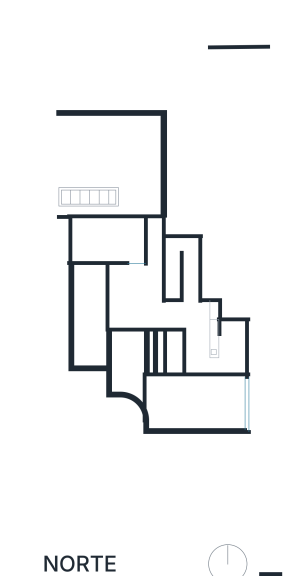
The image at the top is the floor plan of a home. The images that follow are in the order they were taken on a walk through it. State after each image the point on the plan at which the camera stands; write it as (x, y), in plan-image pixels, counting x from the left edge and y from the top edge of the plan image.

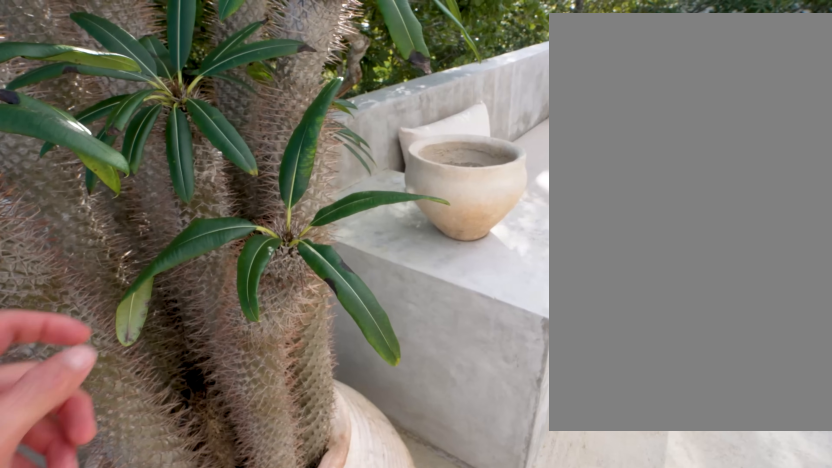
(188, 339)
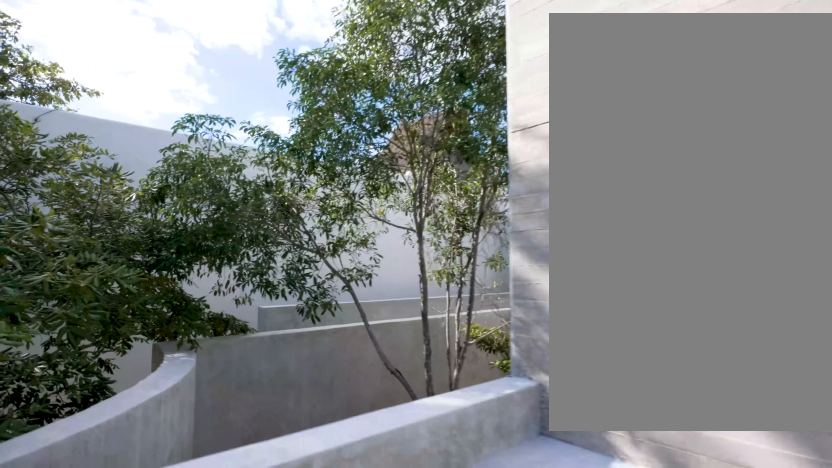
(167, 424)
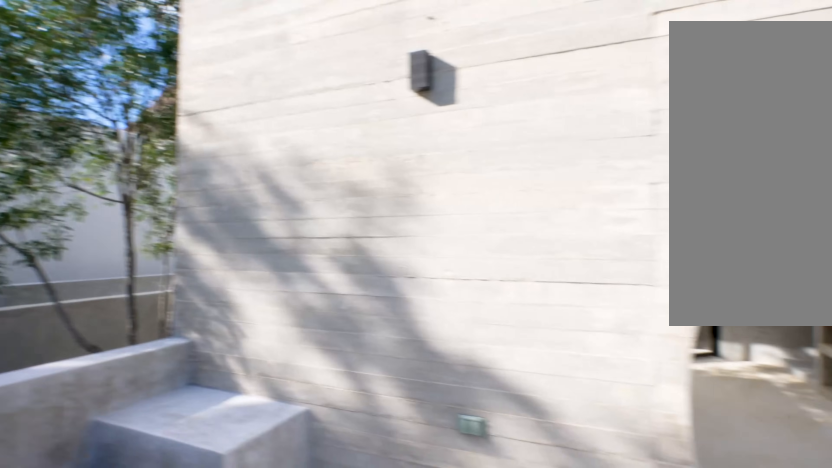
(166, 425)
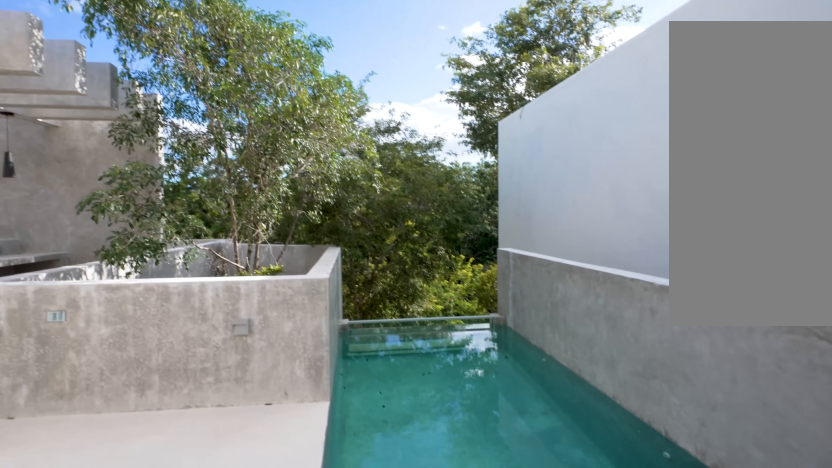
(118, 304)
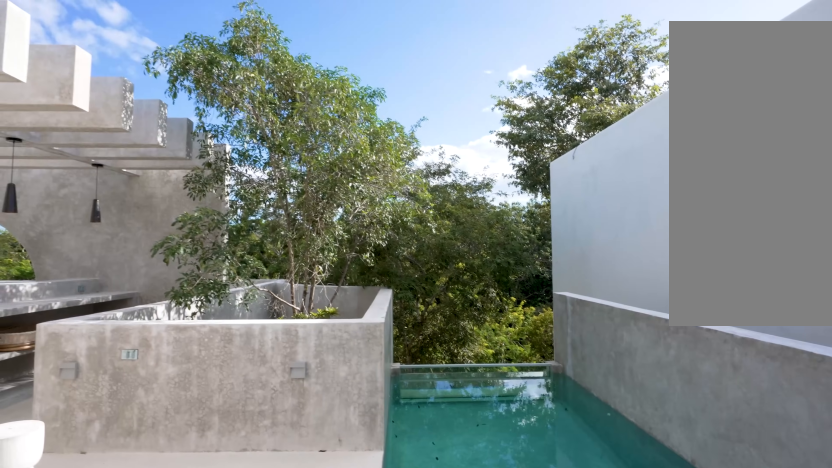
(118, 304)
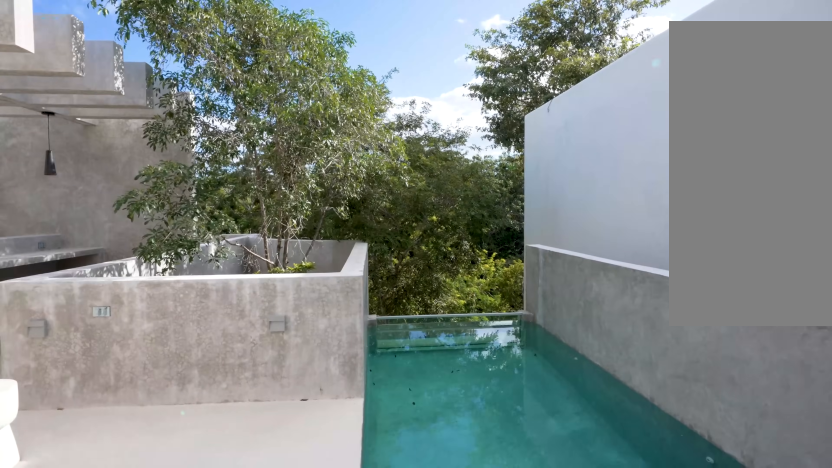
(118, 304)
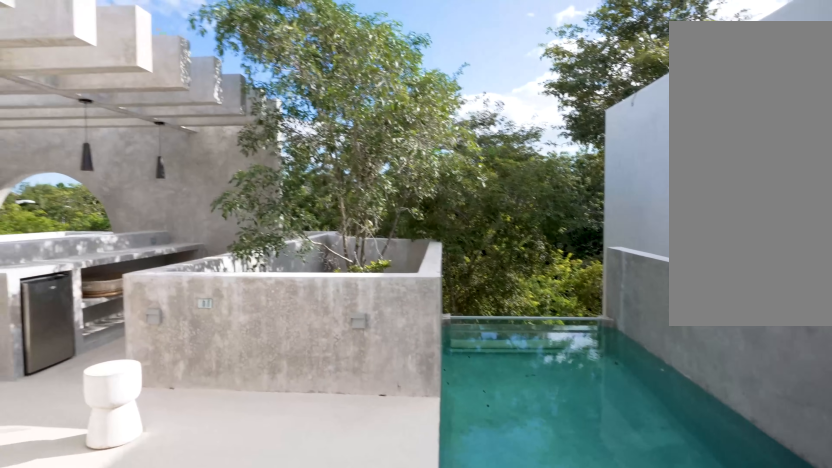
(124, 275)
